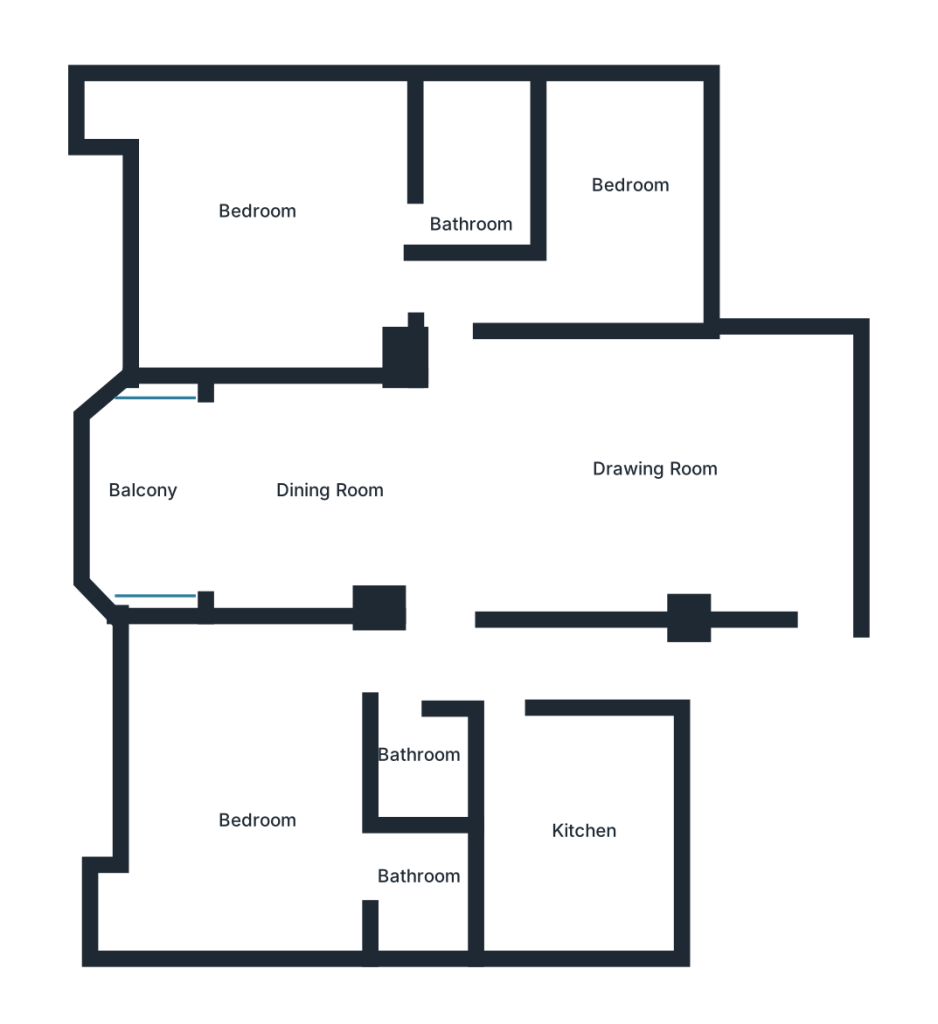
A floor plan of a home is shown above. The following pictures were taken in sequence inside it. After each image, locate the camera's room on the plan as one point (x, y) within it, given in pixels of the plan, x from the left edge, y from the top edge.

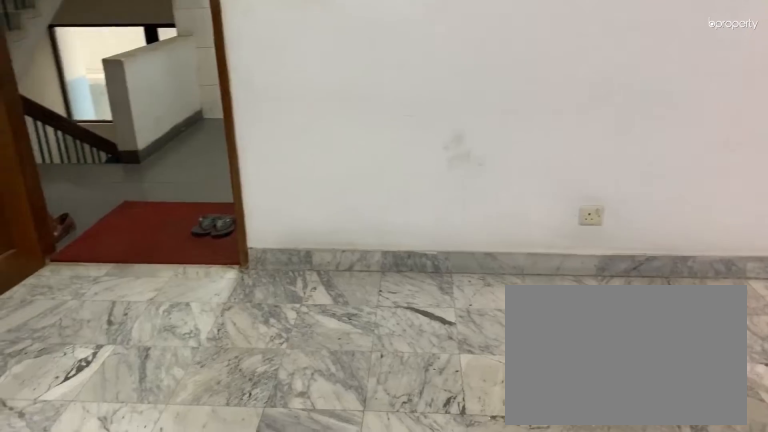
(623, 496)
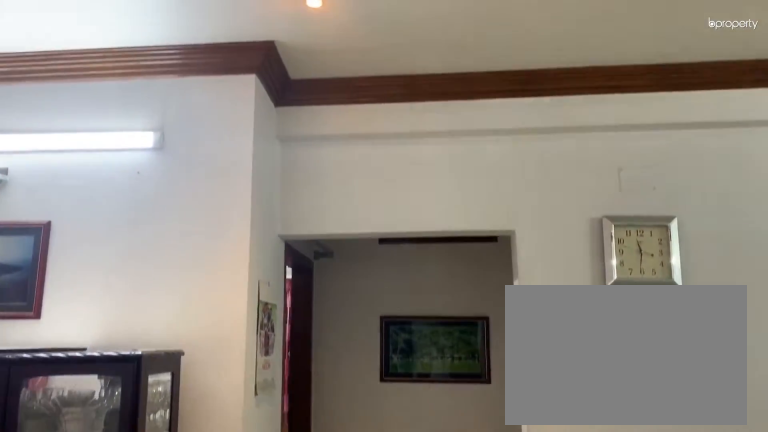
(272, 496)
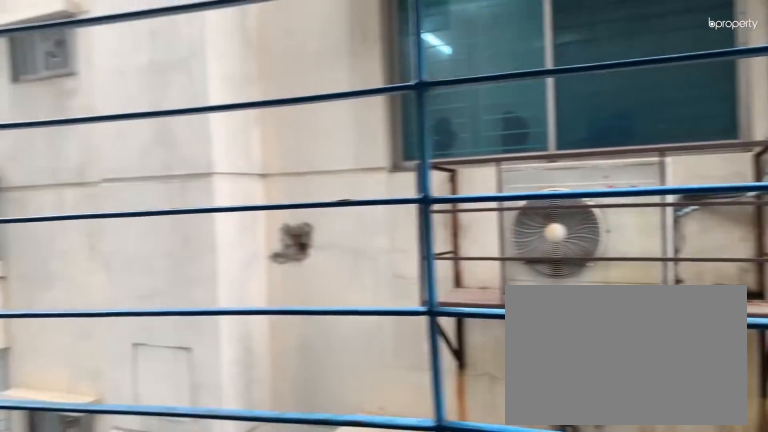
(142, 490)
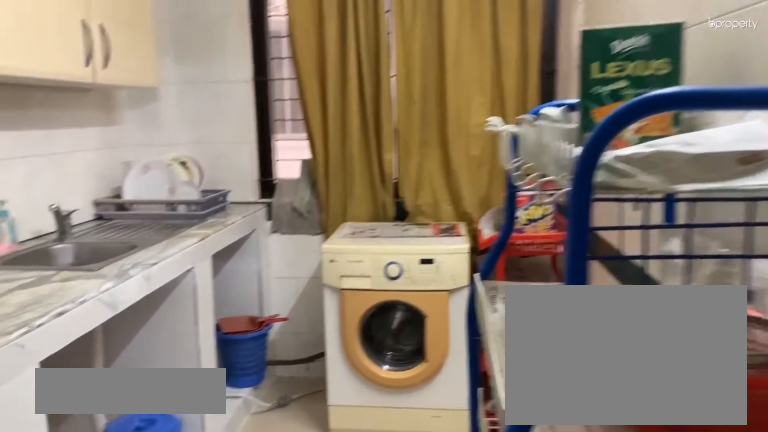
(577, 828)
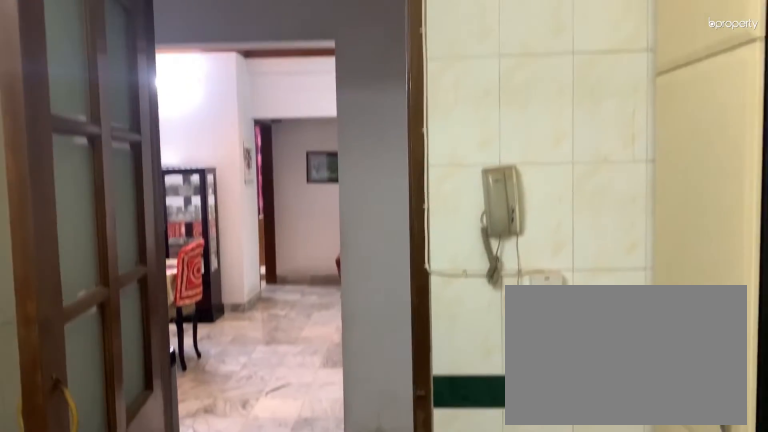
(577, 828)
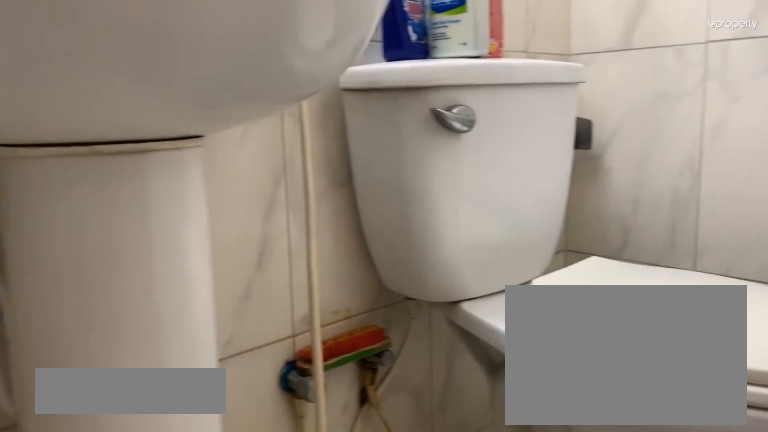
(422, 766)
